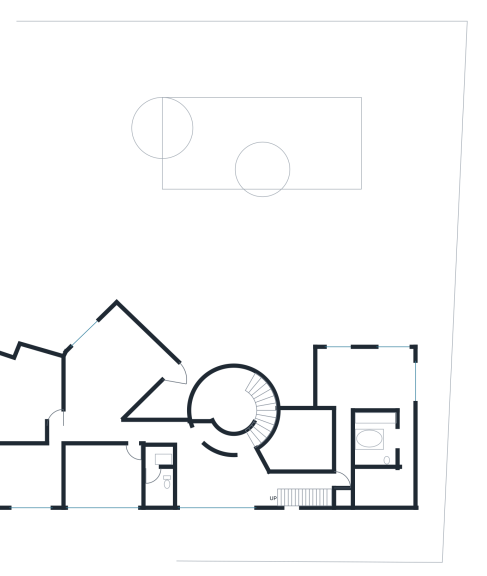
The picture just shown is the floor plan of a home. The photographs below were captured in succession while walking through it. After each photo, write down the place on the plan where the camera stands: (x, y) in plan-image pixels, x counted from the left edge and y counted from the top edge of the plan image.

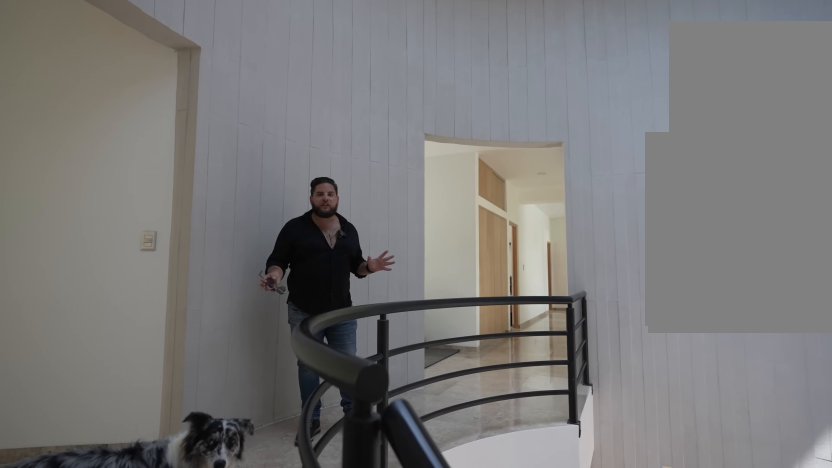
(257, 432)
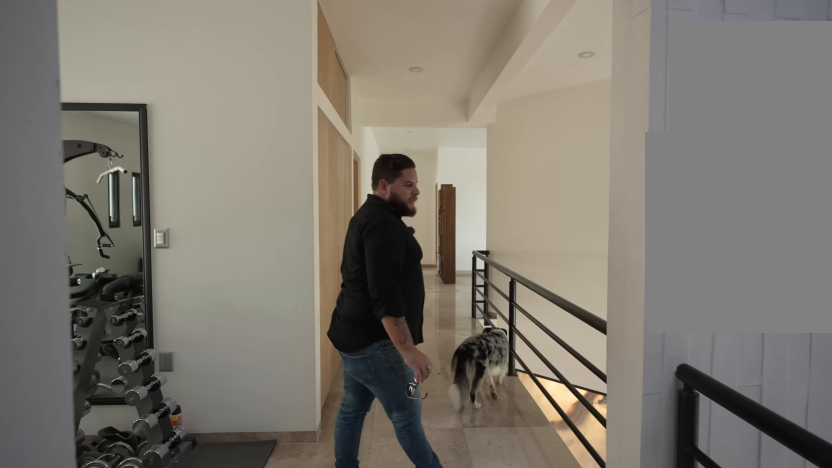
(244, 438)
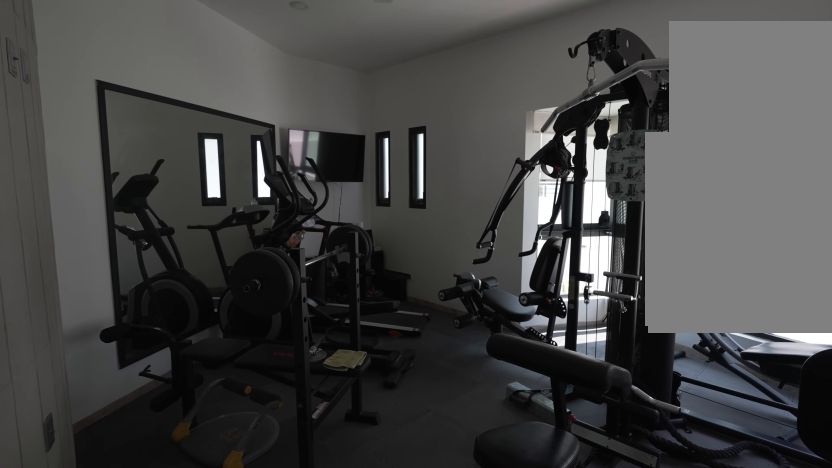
(196, 444)
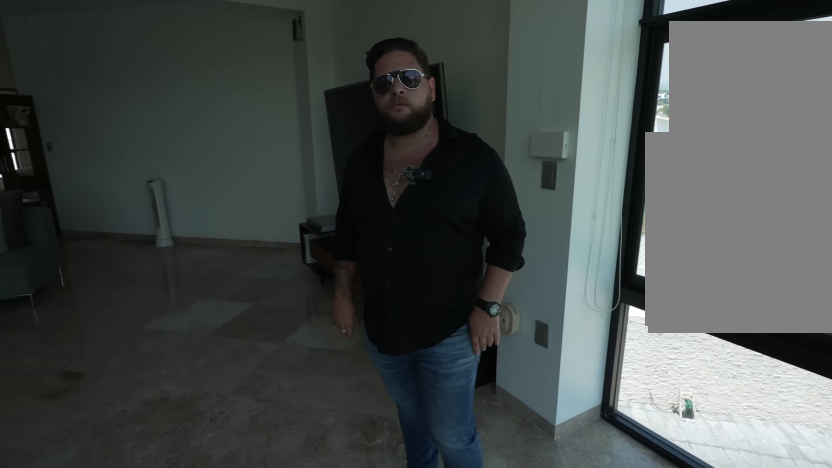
(117, 327)
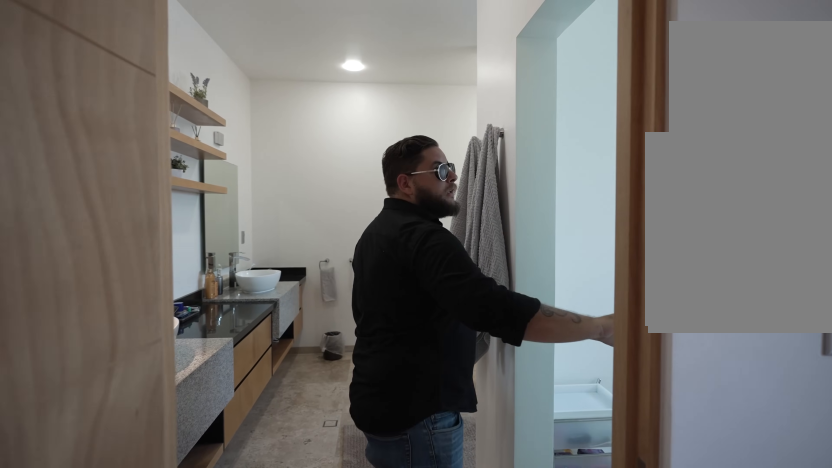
(402, 443)
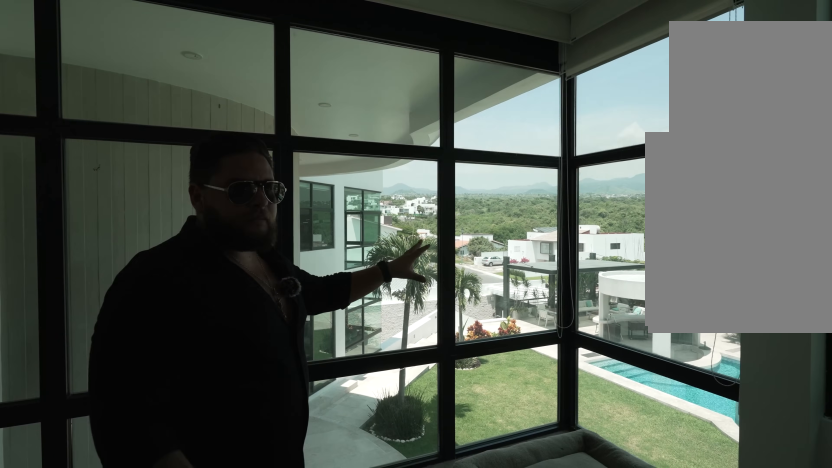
(357, 360)
